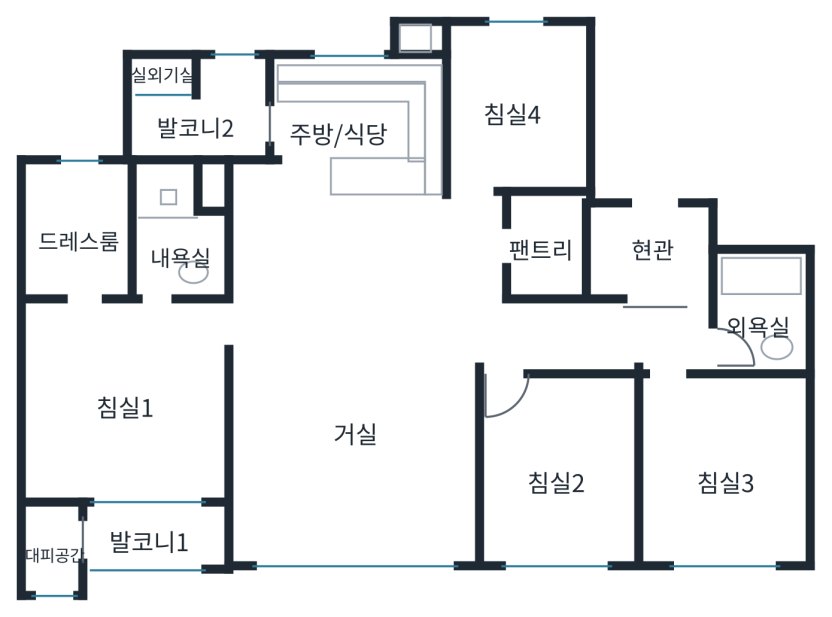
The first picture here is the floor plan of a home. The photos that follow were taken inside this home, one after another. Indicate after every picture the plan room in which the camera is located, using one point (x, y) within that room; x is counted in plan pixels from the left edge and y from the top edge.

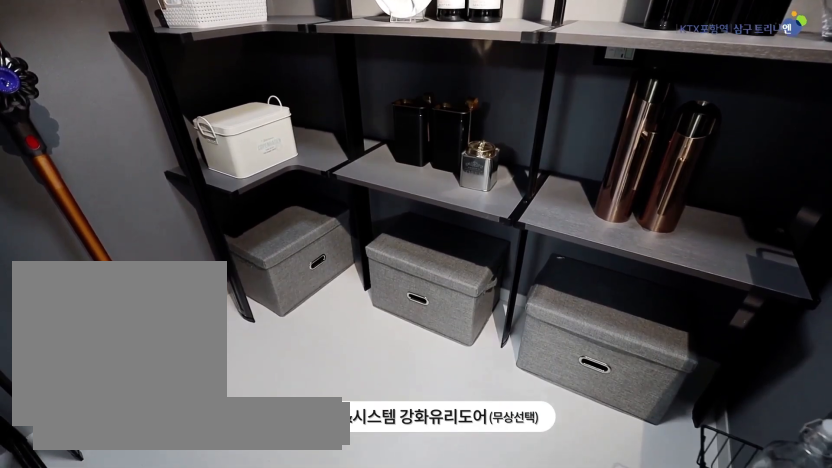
(544, 244)
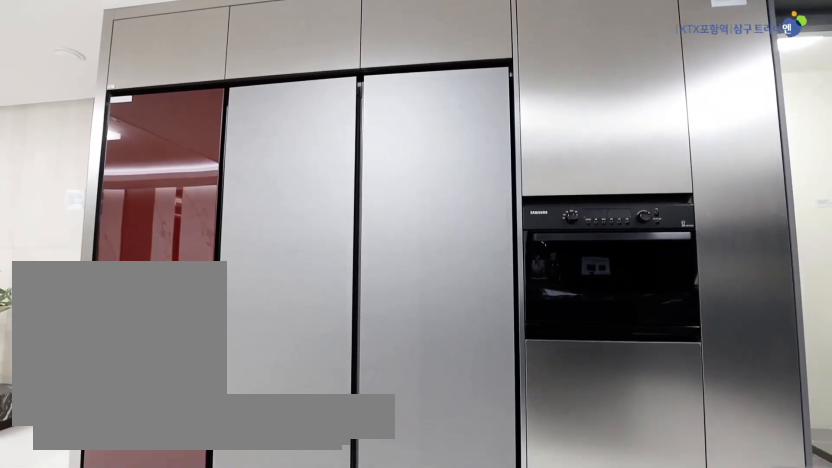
(336, 182)
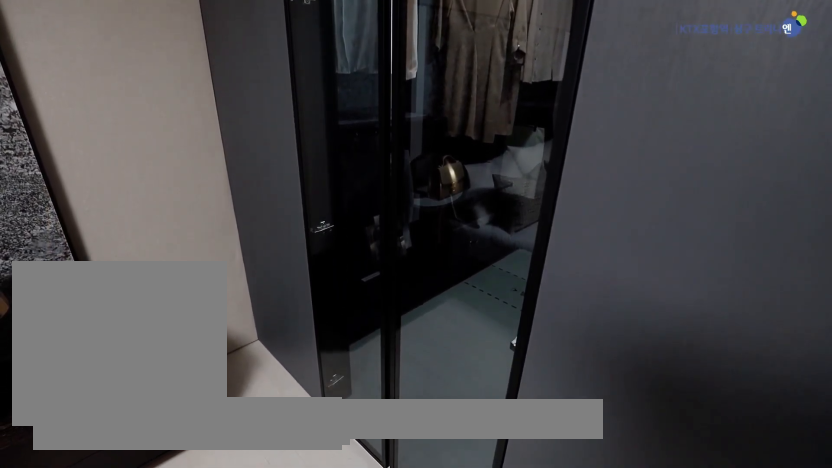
(116, 340)
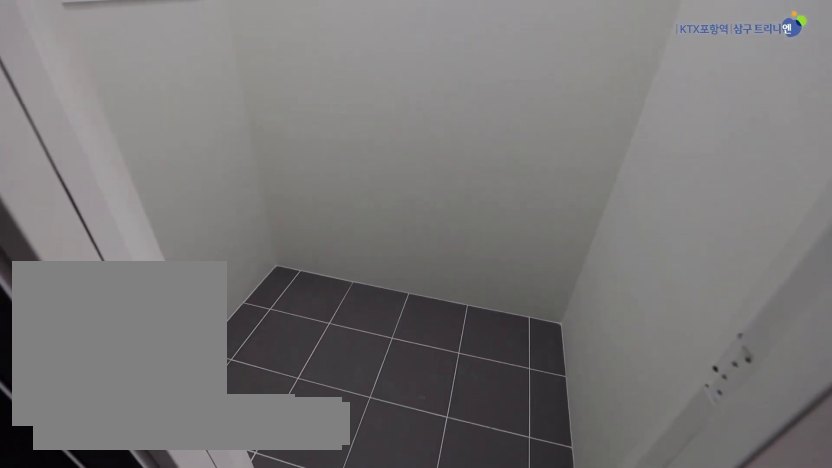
(150, 542)
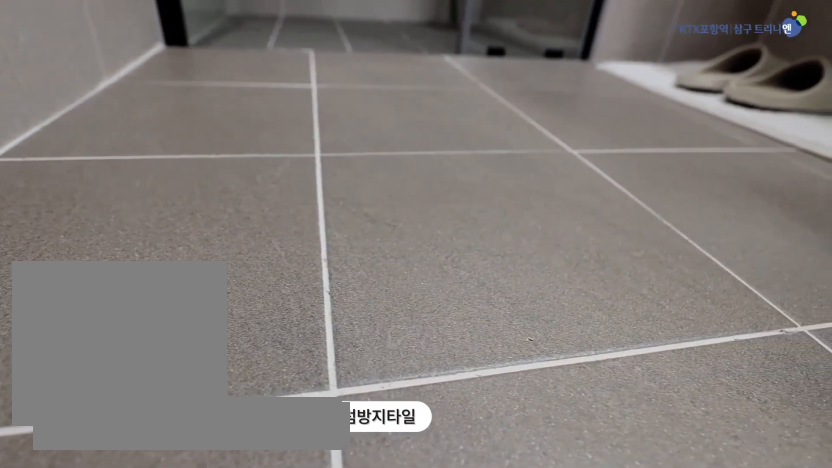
(176, 233)
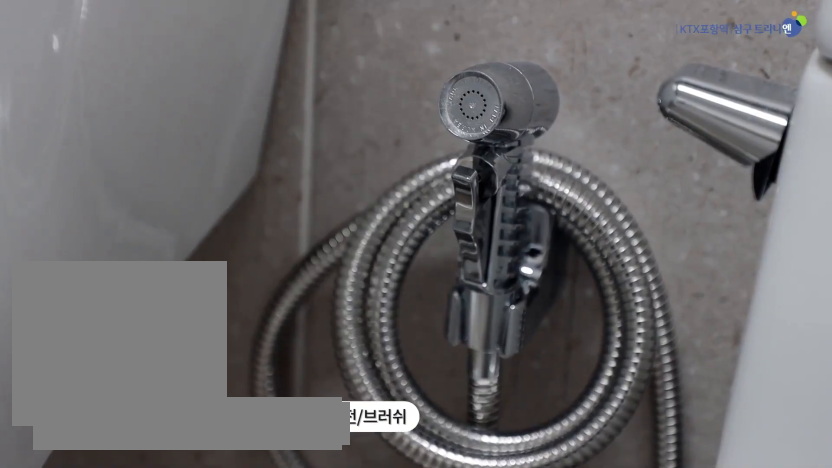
(176, 231)
